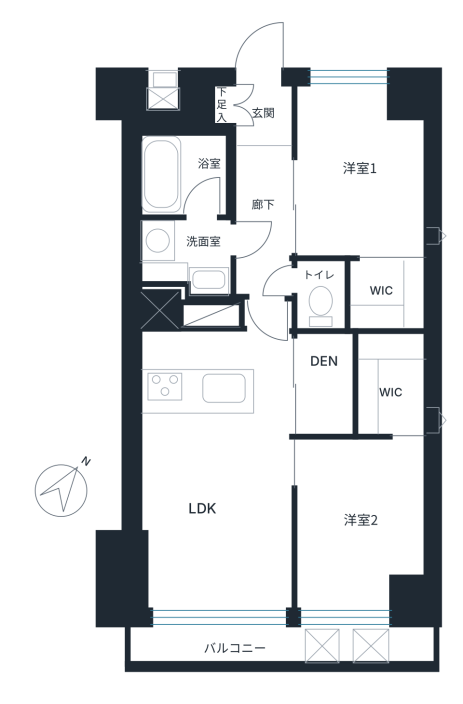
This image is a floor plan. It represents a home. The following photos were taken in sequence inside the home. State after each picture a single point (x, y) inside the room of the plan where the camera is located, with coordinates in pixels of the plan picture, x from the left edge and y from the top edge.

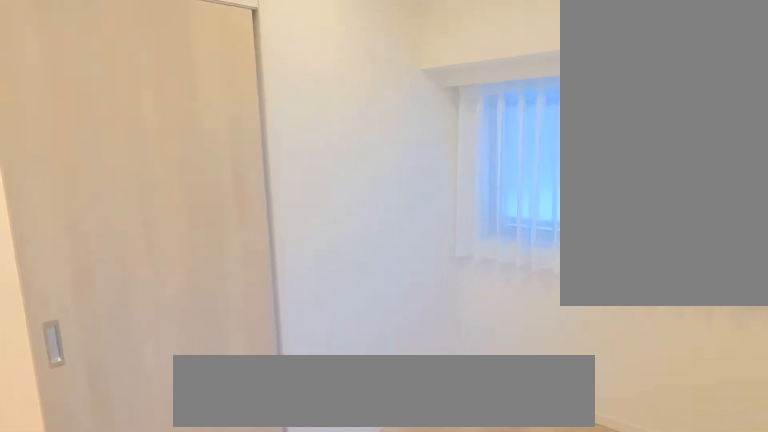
(364, 176)
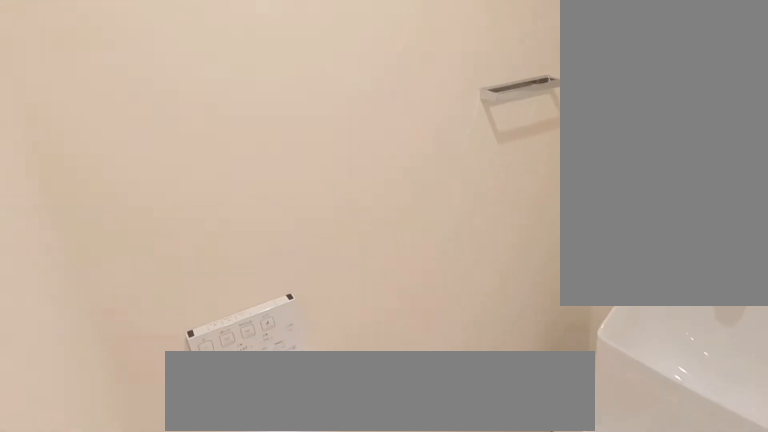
(325, 295)
